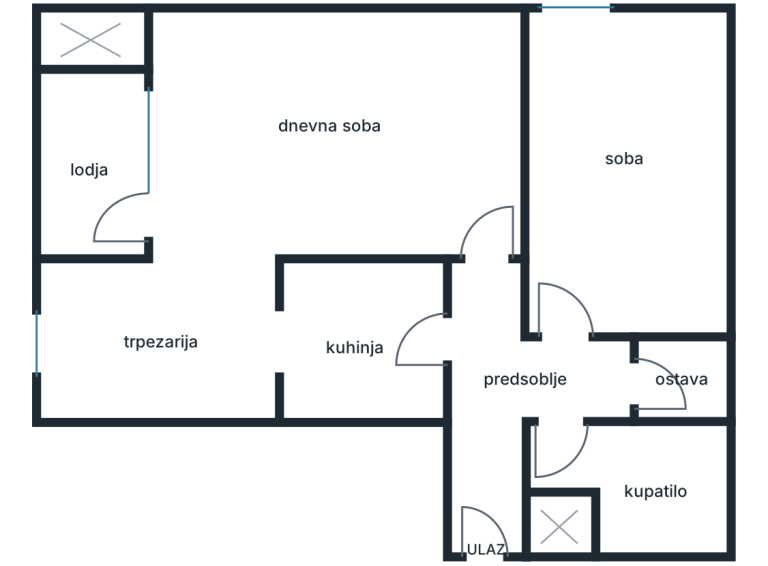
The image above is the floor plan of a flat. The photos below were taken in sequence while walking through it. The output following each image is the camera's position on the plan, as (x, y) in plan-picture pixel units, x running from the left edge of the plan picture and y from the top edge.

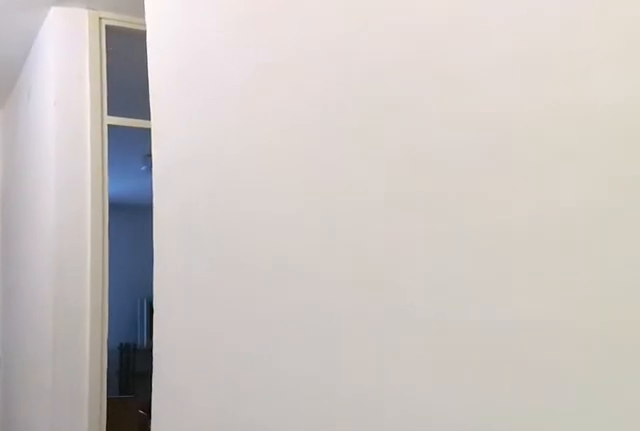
(494, 505)
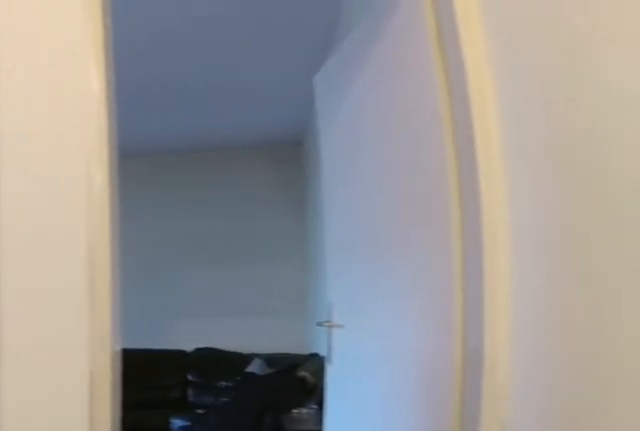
(484, 388)
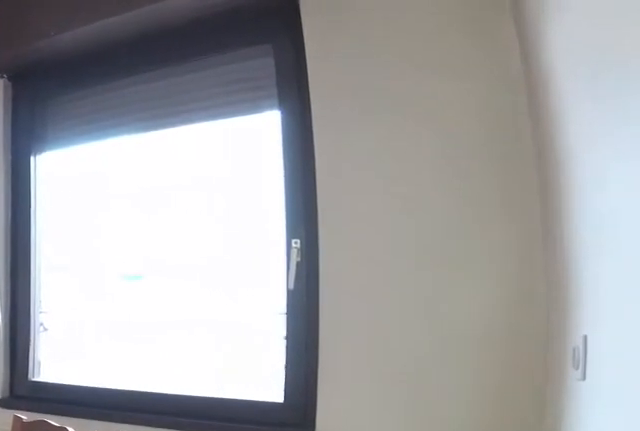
(186, 240)
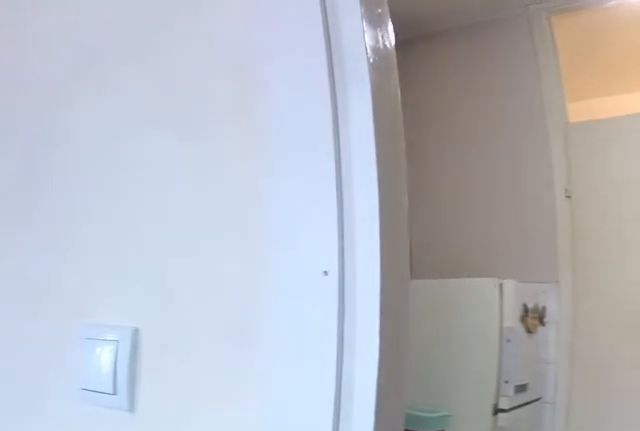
(239, 368)
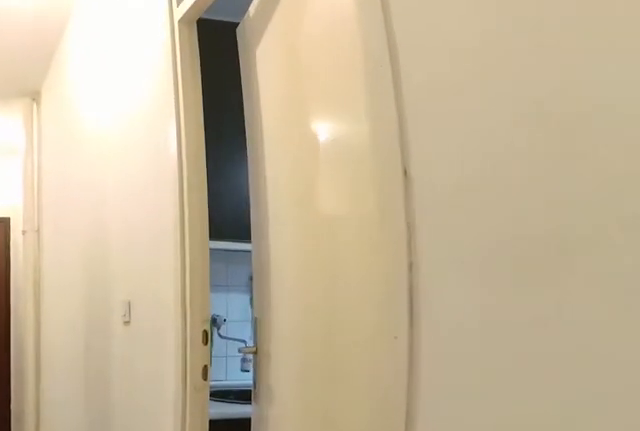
(474, 248)
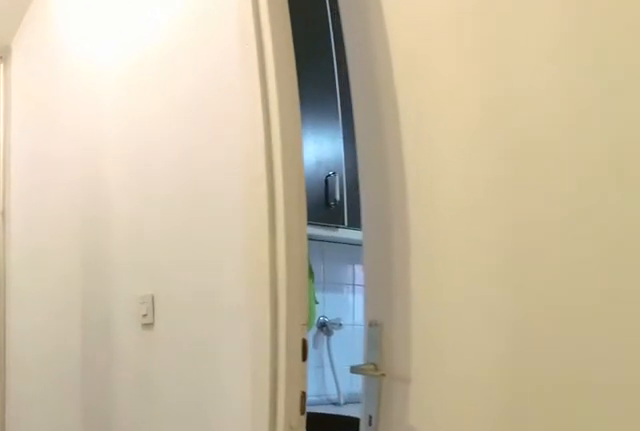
(474, 284)
